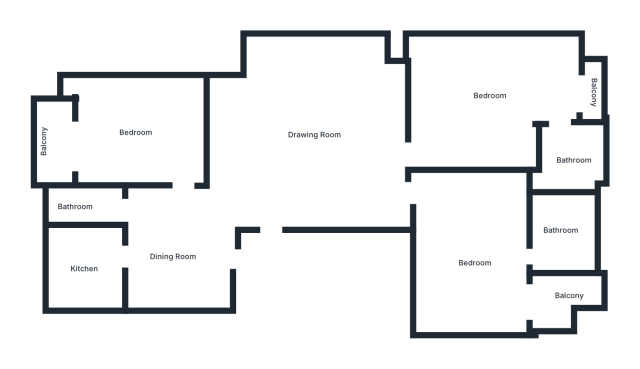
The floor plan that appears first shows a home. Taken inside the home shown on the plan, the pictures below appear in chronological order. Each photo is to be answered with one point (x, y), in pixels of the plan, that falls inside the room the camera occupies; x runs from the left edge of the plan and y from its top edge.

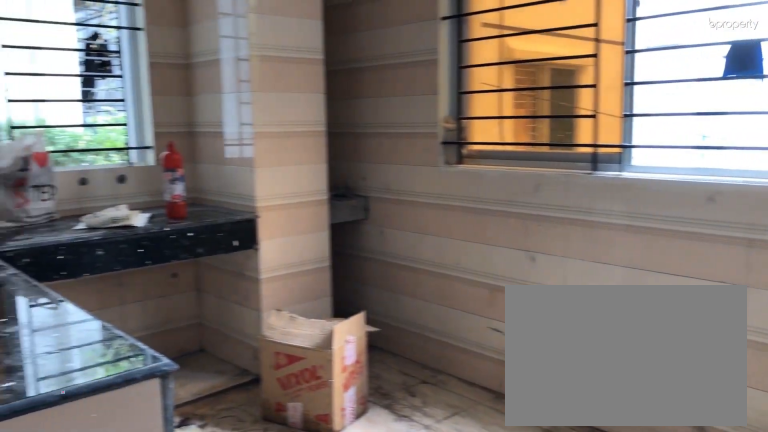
(87, 266)
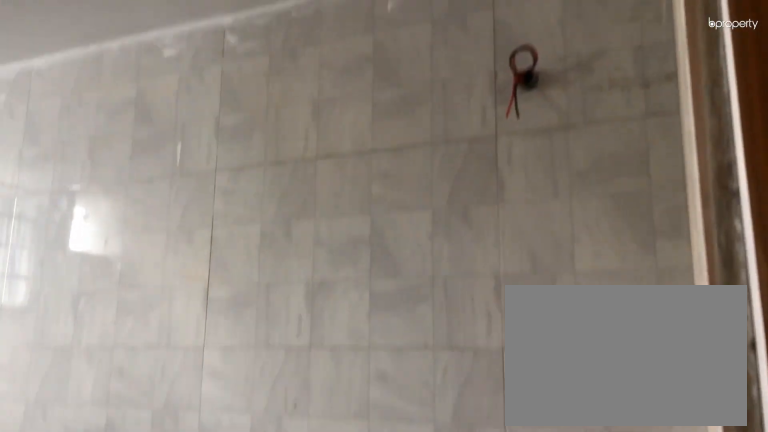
(82, 204)
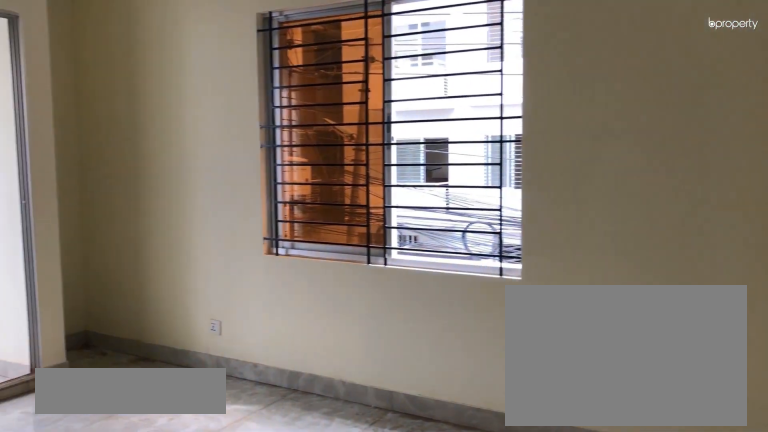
(130, 126)
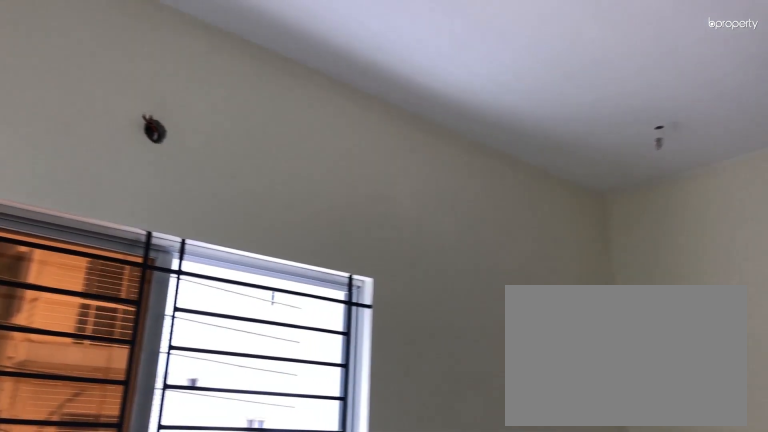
(130, 126)
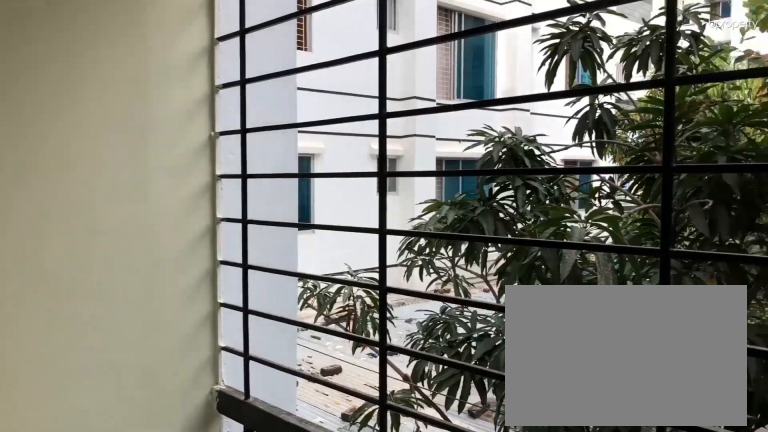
(54, 142)
